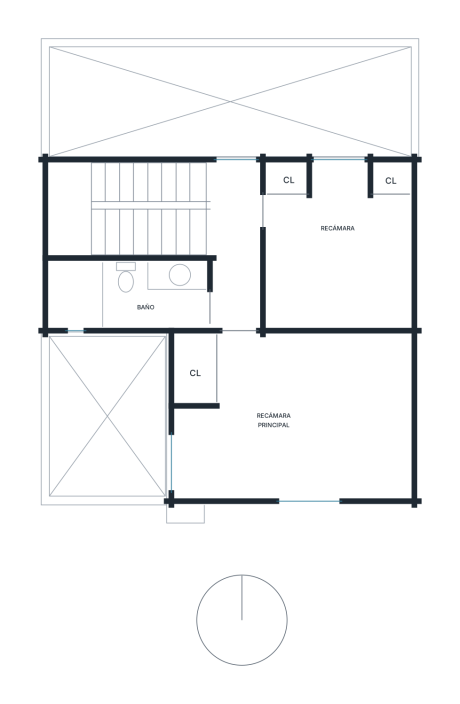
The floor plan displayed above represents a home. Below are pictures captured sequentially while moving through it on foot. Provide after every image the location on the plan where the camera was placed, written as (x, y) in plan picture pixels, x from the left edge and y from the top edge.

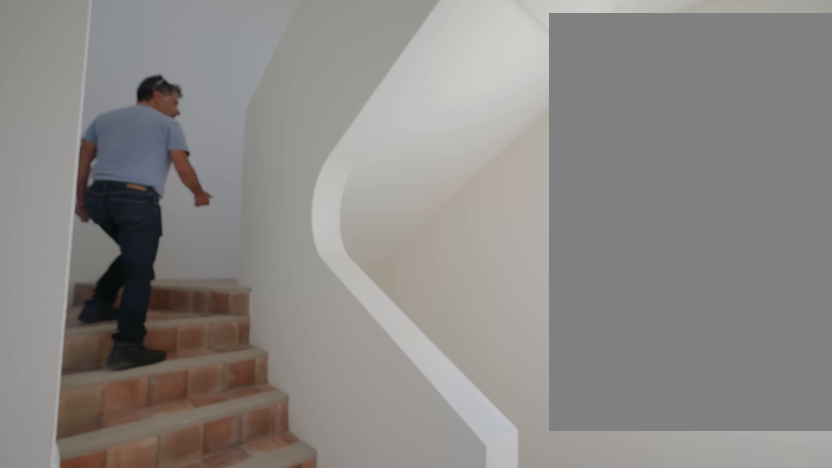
(237, 241)
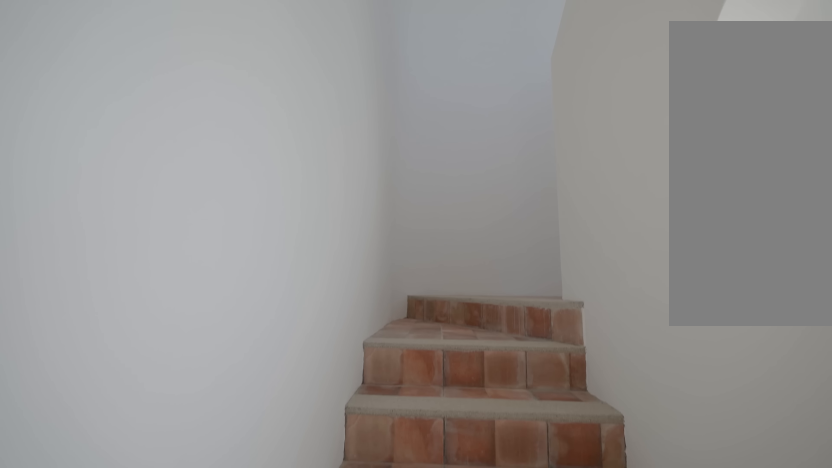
(183, 230)
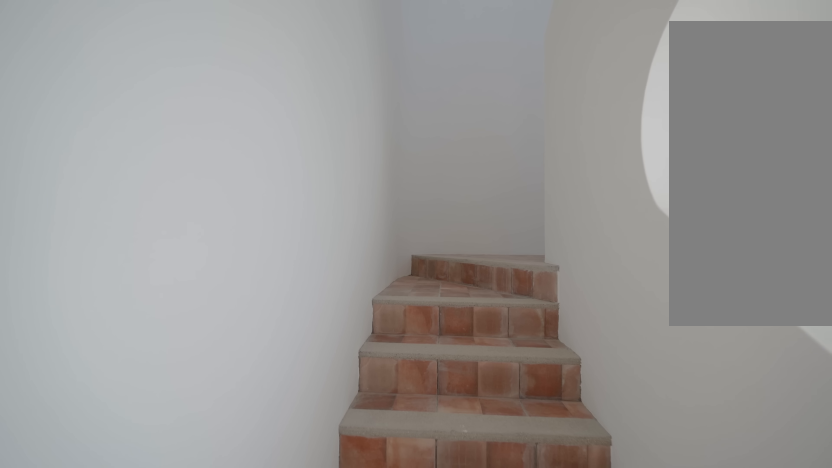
(182, 230)
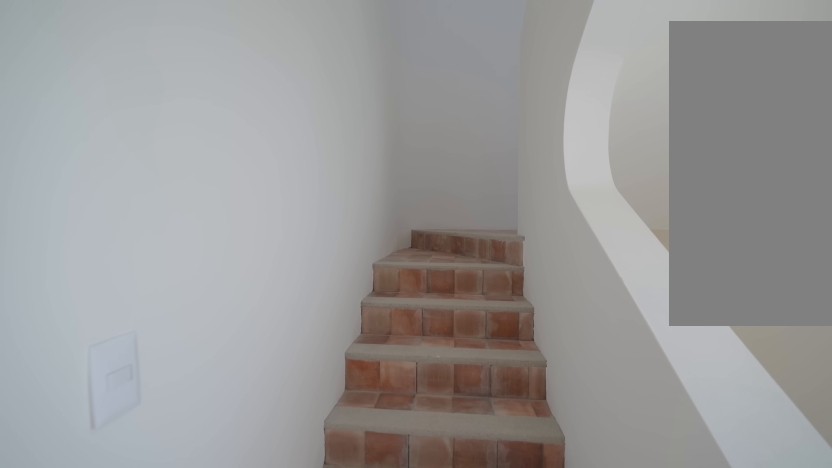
(199, 232)
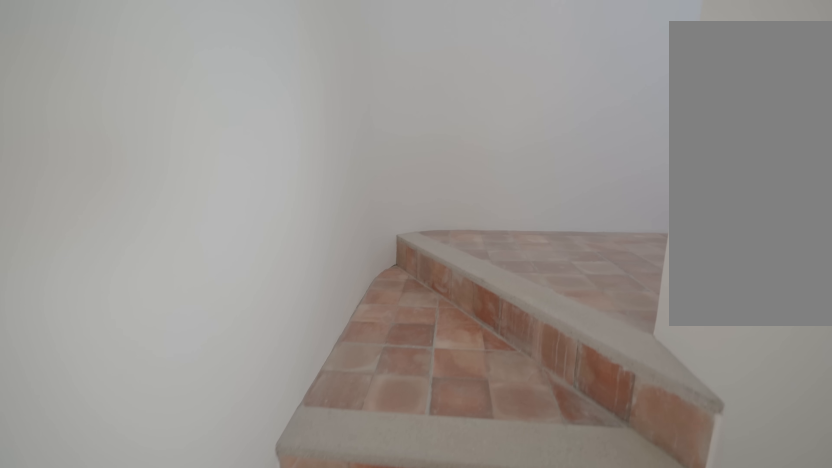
(198, 232)
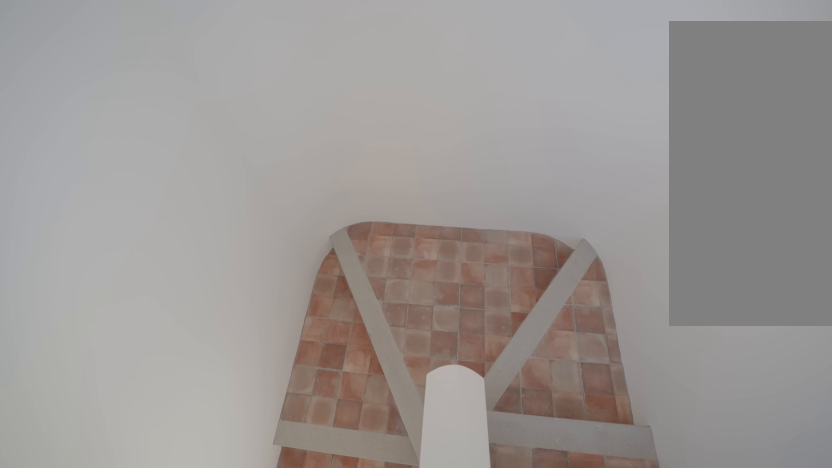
(87, 190)
